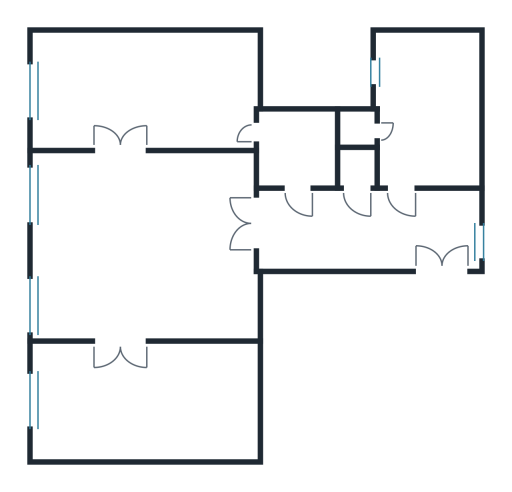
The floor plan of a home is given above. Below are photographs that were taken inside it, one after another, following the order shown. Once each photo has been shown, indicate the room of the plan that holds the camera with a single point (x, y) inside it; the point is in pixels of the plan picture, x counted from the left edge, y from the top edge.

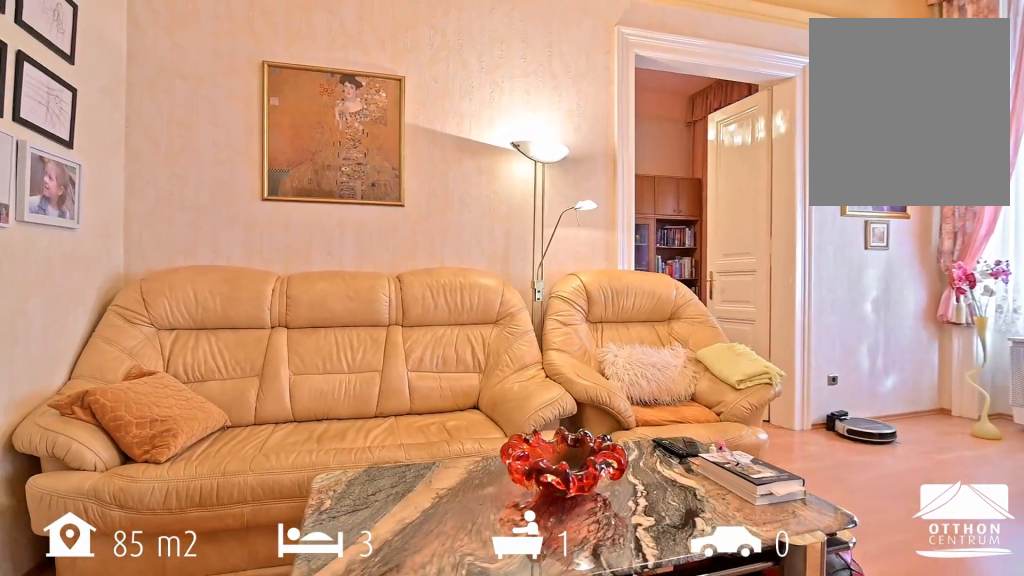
(148, 259)
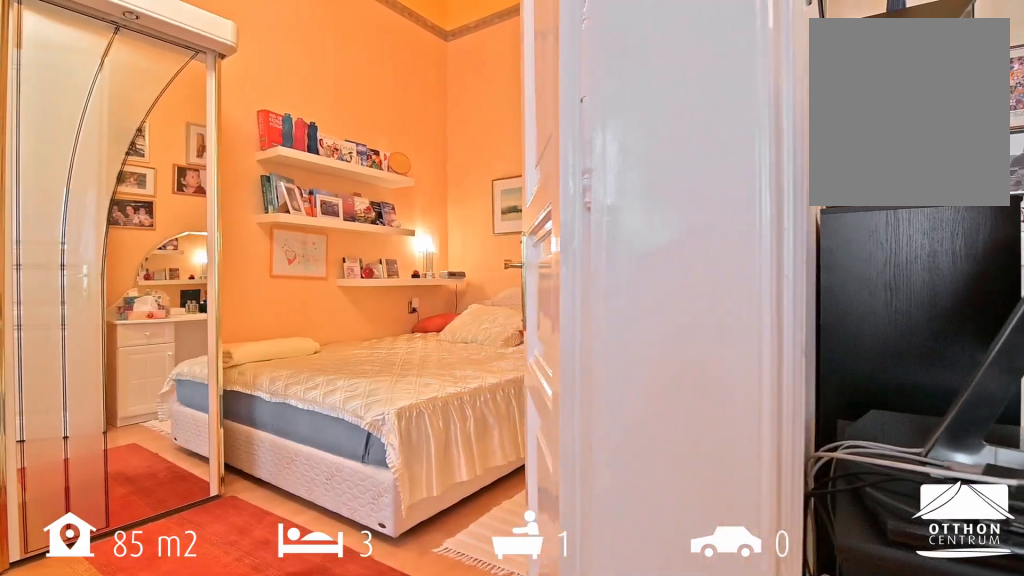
(148, 90)
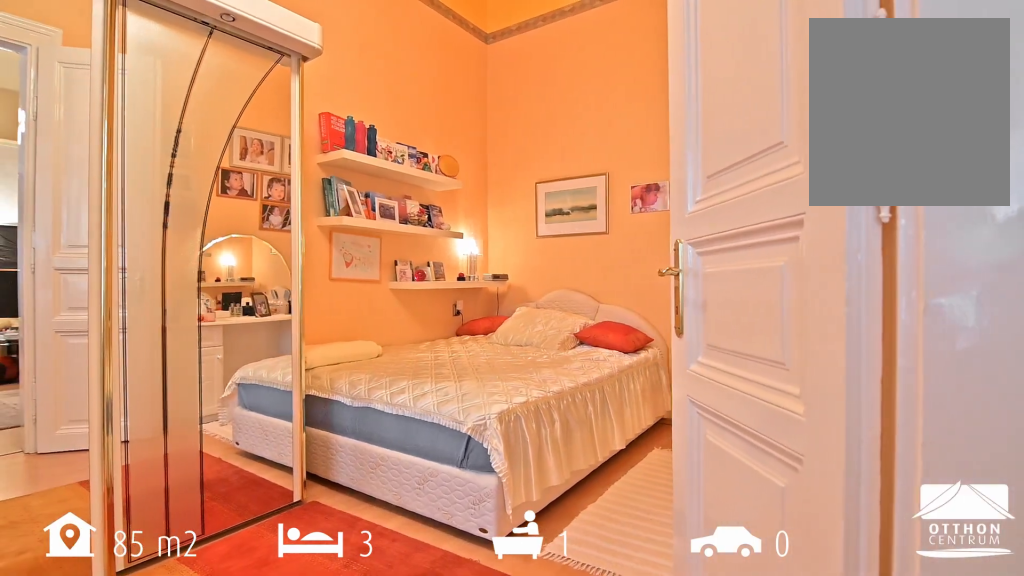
(148, 89)
